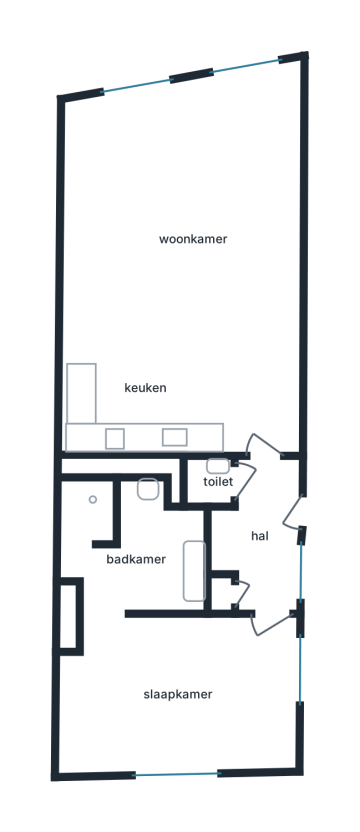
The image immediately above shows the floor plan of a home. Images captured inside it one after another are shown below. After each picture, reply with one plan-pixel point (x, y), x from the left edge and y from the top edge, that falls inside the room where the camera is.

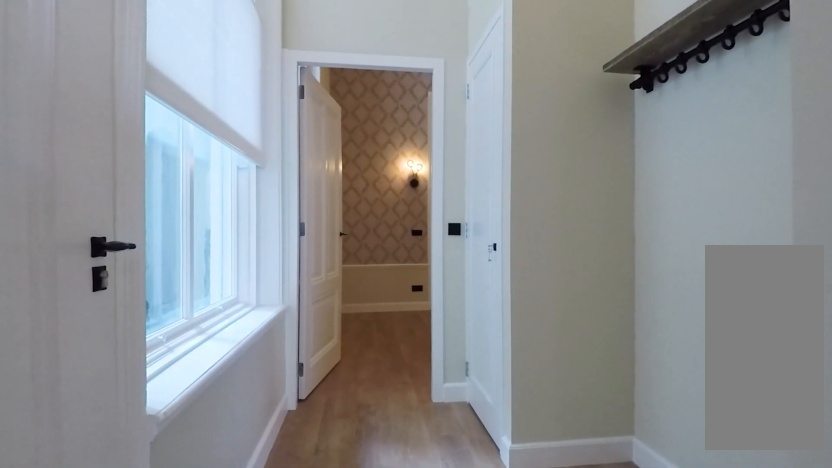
(261, 535)
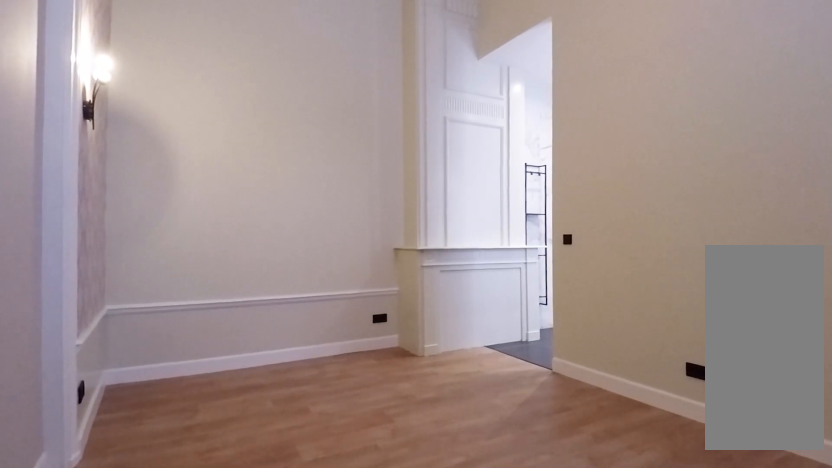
(181, 696)
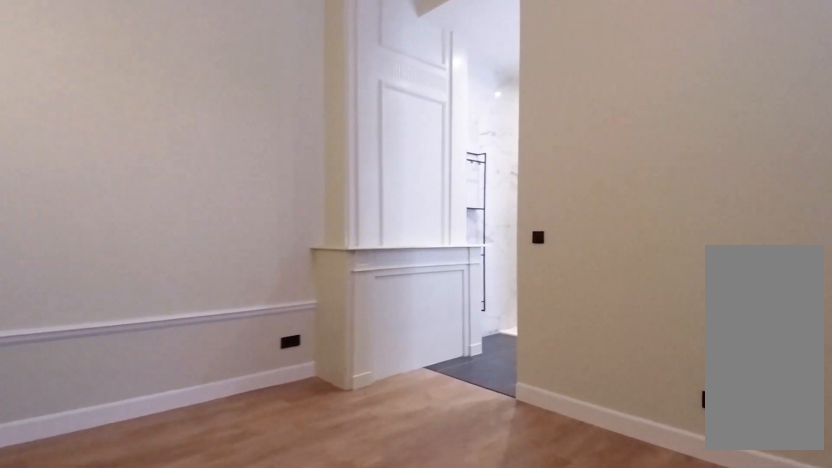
(181, 696)
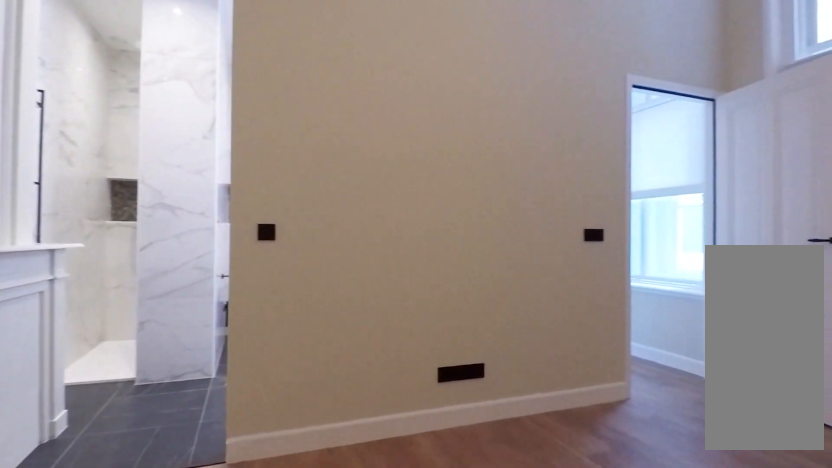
(181, 696)
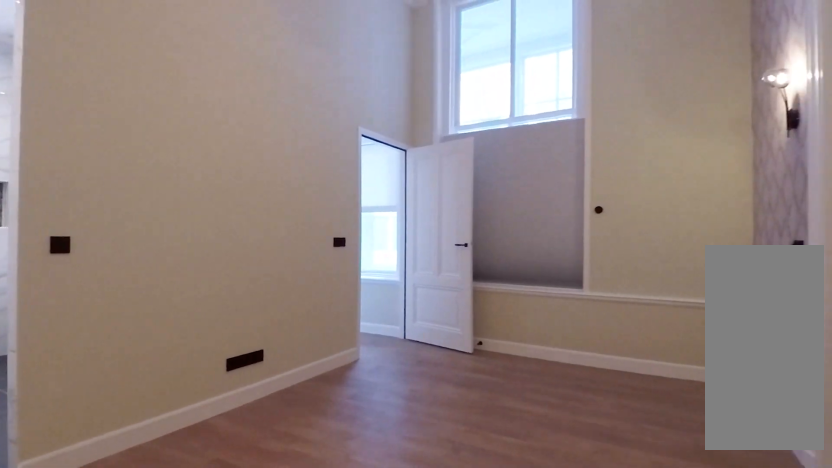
(181, 696)
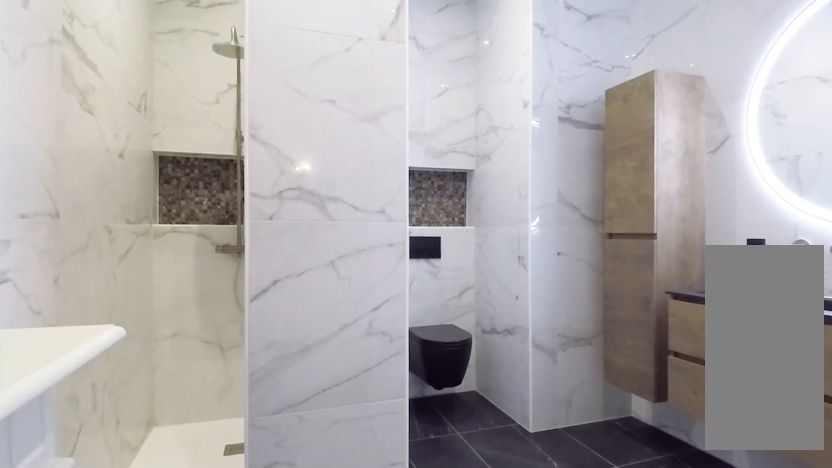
(133, 546)
